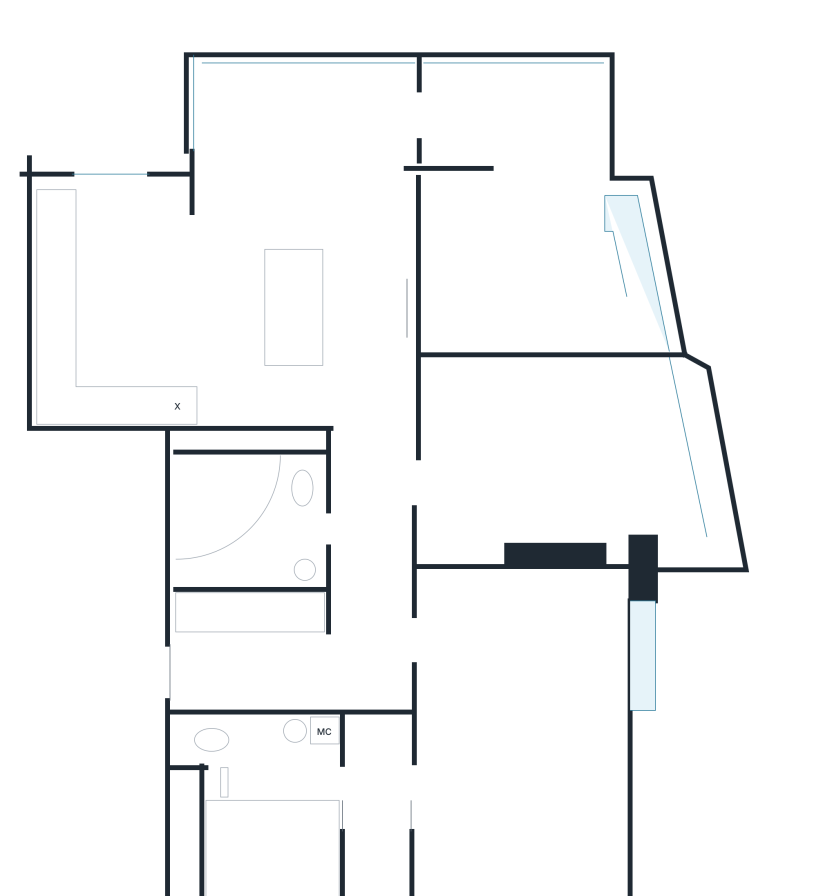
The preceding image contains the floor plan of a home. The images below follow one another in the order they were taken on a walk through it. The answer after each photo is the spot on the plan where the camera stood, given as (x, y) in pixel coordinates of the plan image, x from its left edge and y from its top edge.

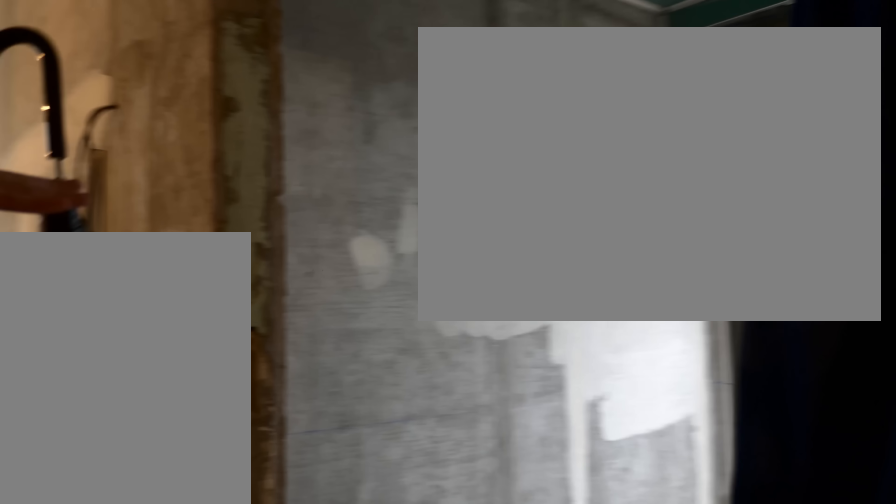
(361, 543)
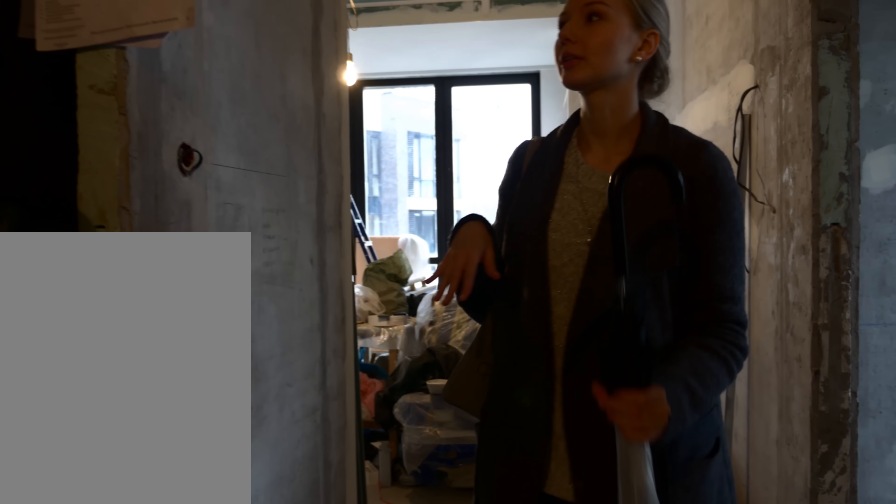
(363, 559)
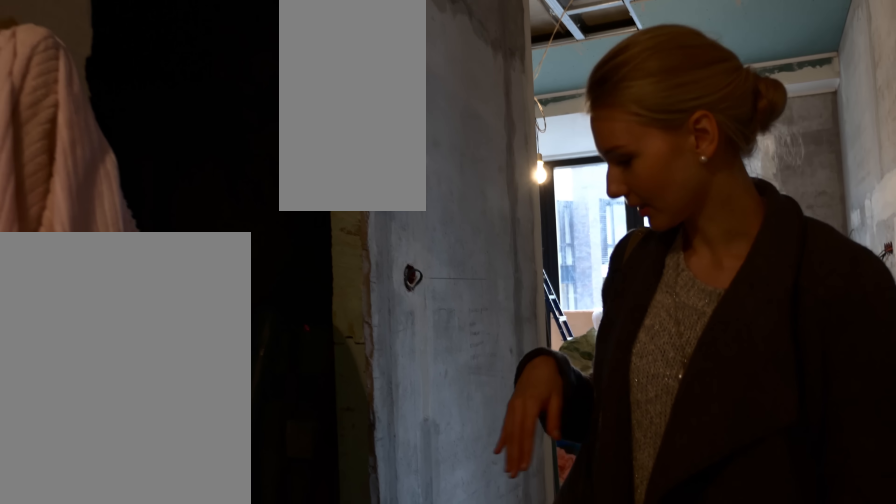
(363, 562)
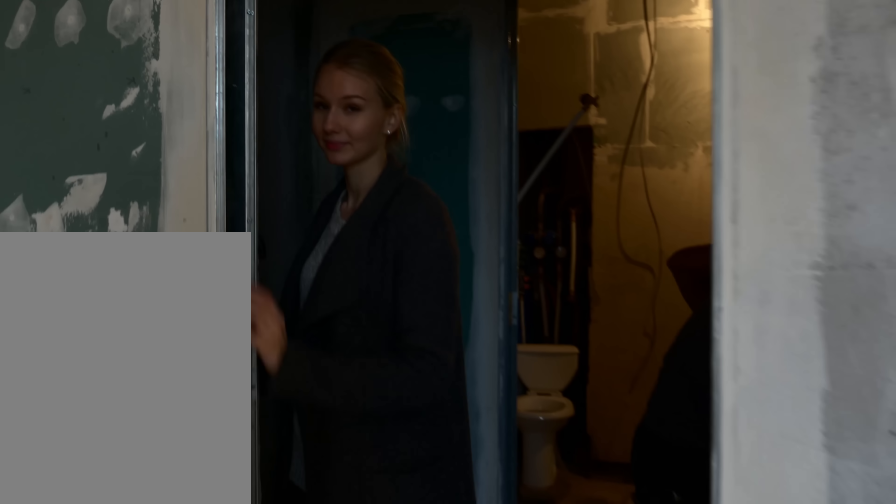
(483, 761)
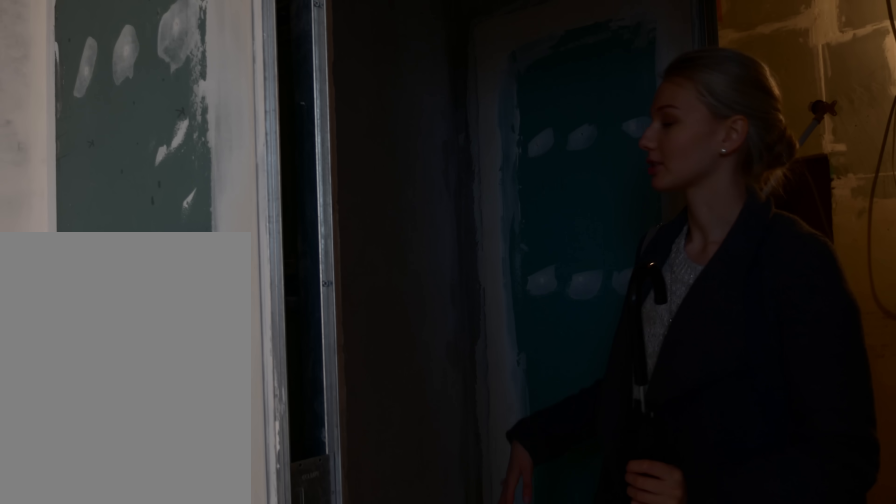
(452, 773)
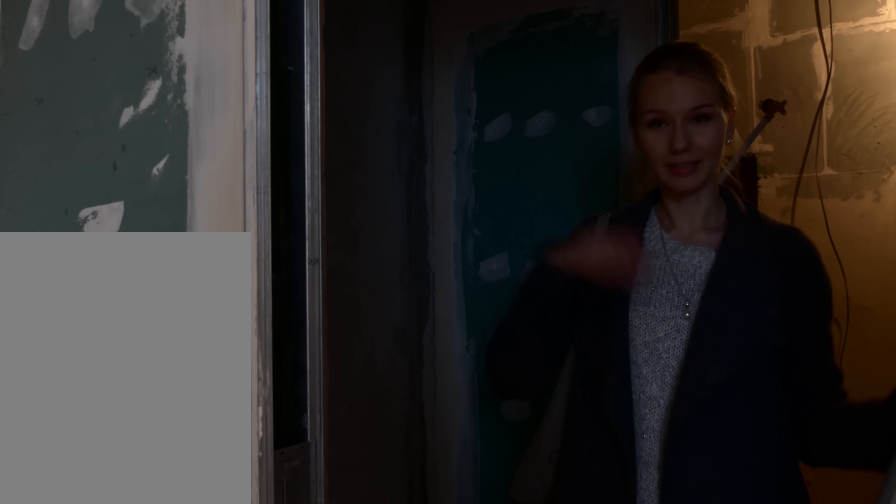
(445, 793)
